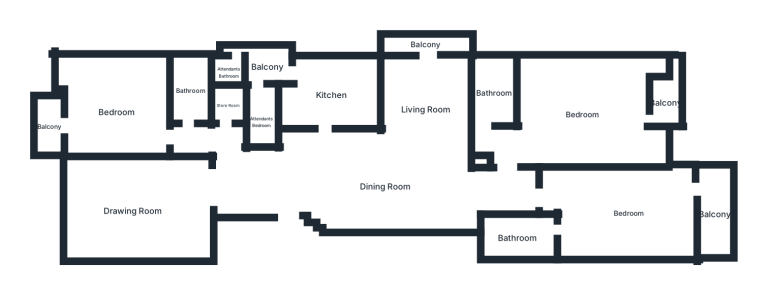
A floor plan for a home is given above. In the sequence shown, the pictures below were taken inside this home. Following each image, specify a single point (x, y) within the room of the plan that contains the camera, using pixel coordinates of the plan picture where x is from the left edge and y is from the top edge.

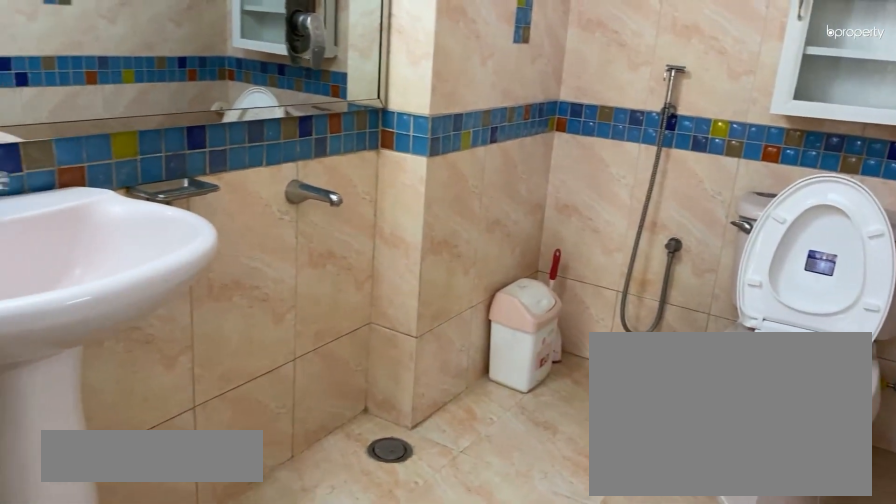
(517, 239)
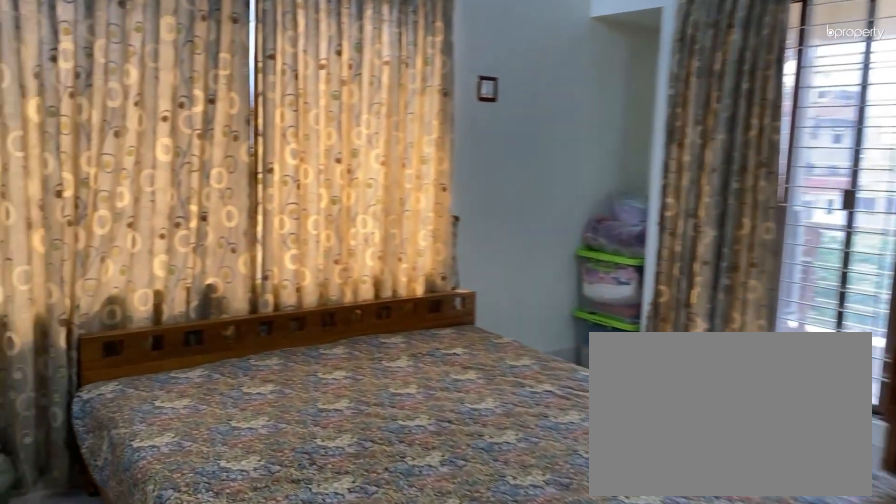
(582, 115)
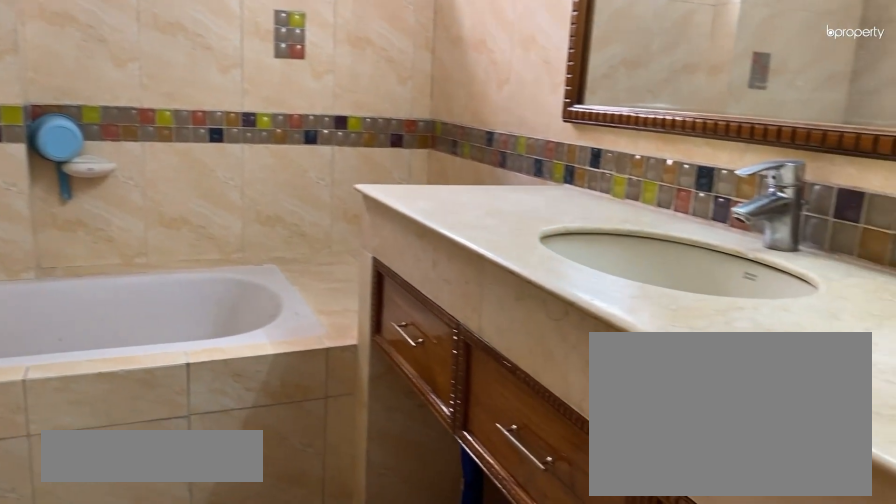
(494, 93)
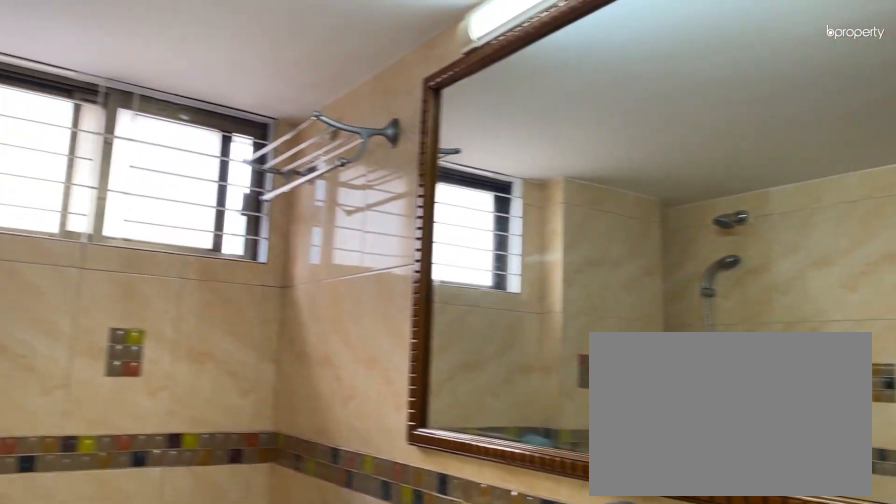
(494, 93)
